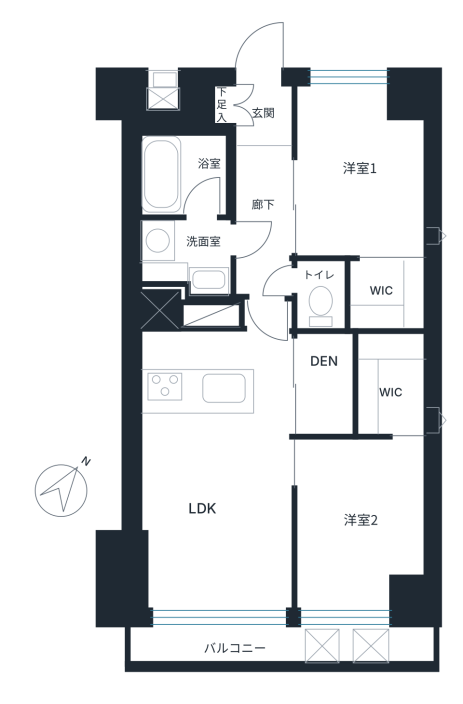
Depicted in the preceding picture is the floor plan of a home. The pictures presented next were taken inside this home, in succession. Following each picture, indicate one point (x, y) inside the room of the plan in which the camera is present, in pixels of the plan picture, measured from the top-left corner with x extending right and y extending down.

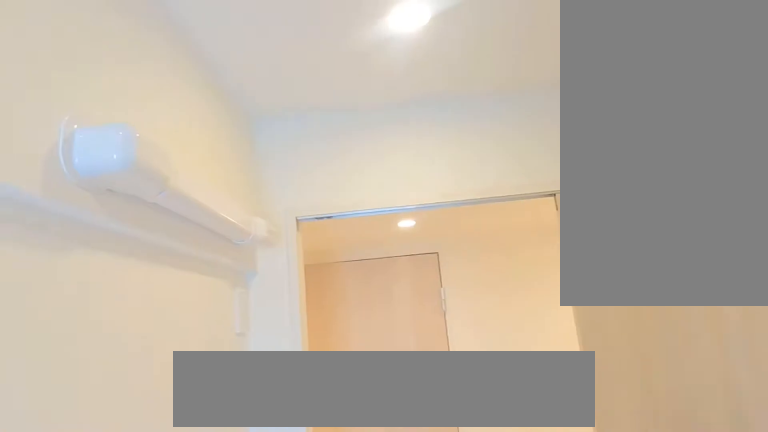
(364, 177)
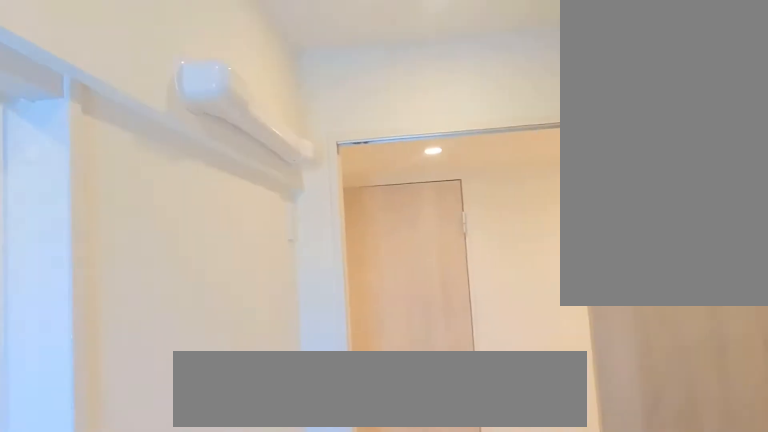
(364, 176)
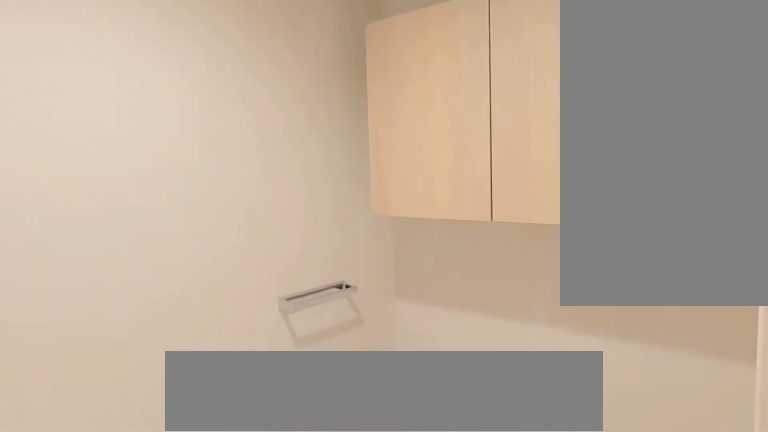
(325, 296)
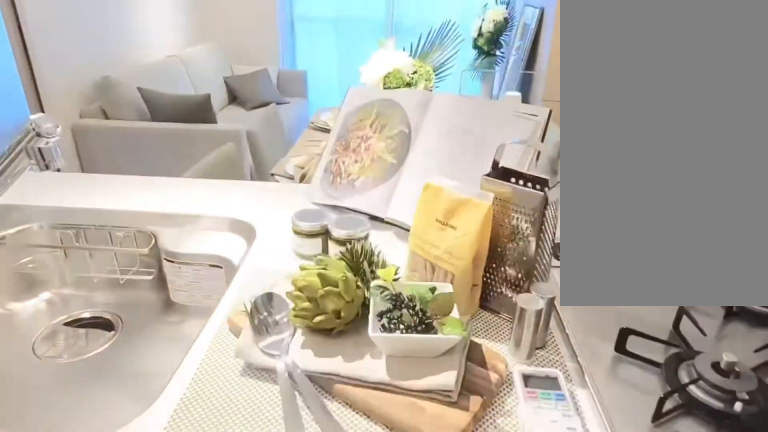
(199, 358)
